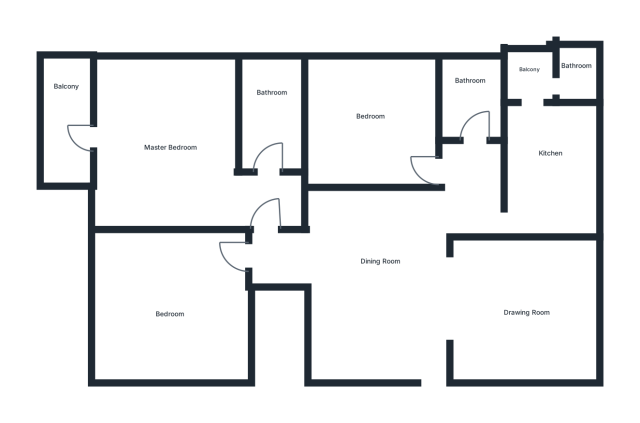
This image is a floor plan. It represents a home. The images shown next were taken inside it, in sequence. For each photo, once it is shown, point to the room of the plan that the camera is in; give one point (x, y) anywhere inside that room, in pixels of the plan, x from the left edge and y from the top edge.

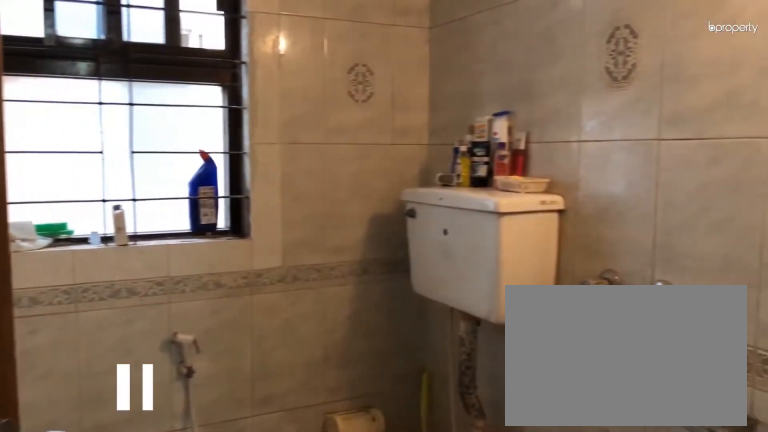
(467, 104)
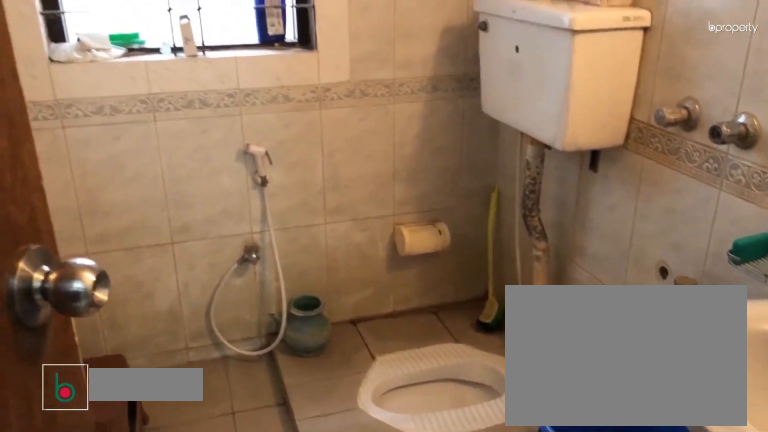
(467, 104)
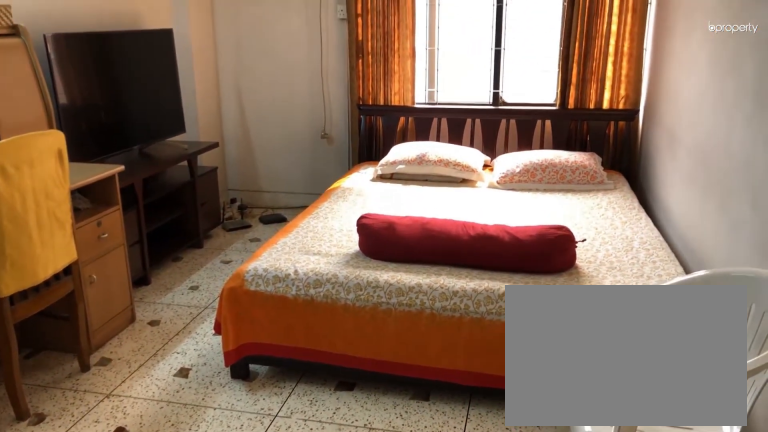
(164, 309)
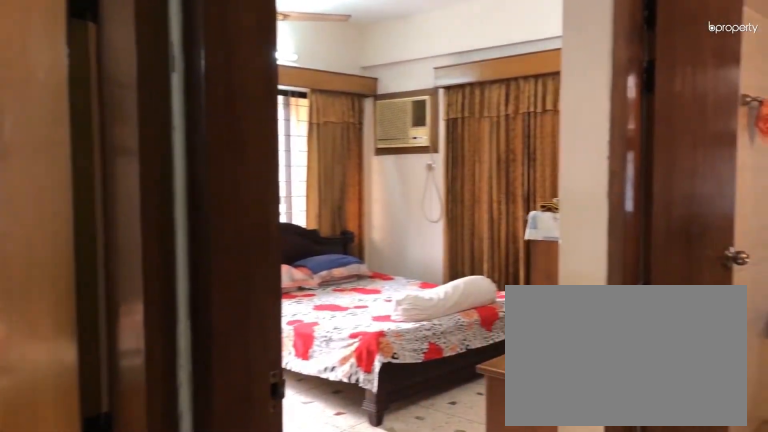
(261, 227)
